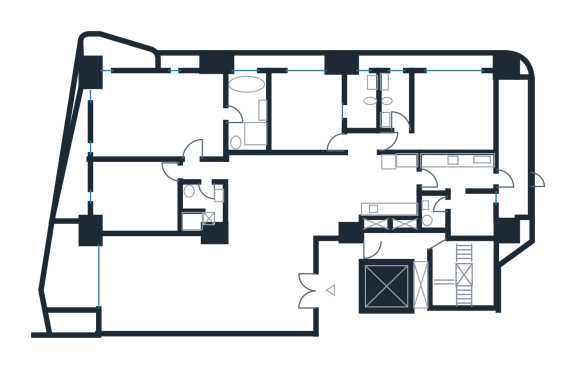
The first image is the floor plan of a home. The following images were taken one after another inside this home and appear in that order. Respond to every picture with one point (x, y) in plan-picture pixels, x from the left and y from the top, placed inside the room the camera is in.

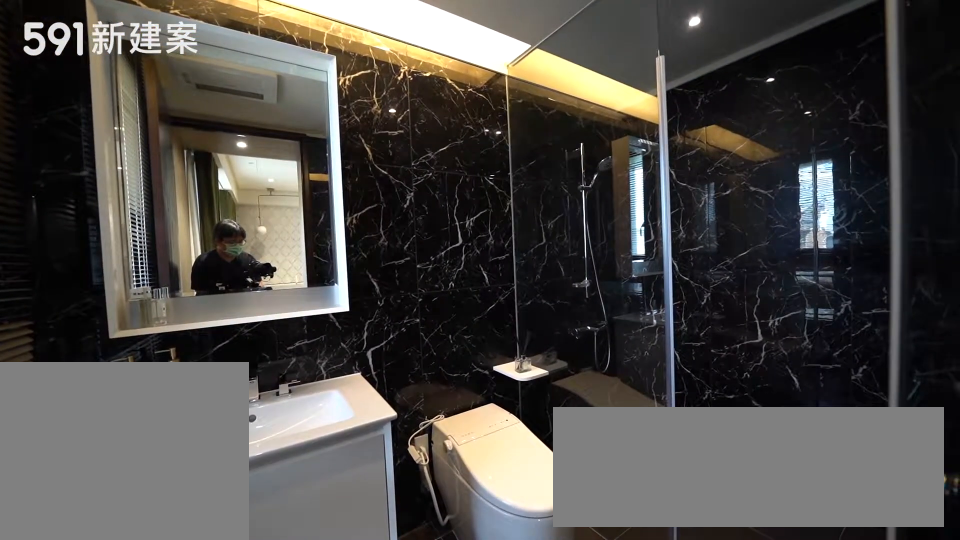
(362, 107)
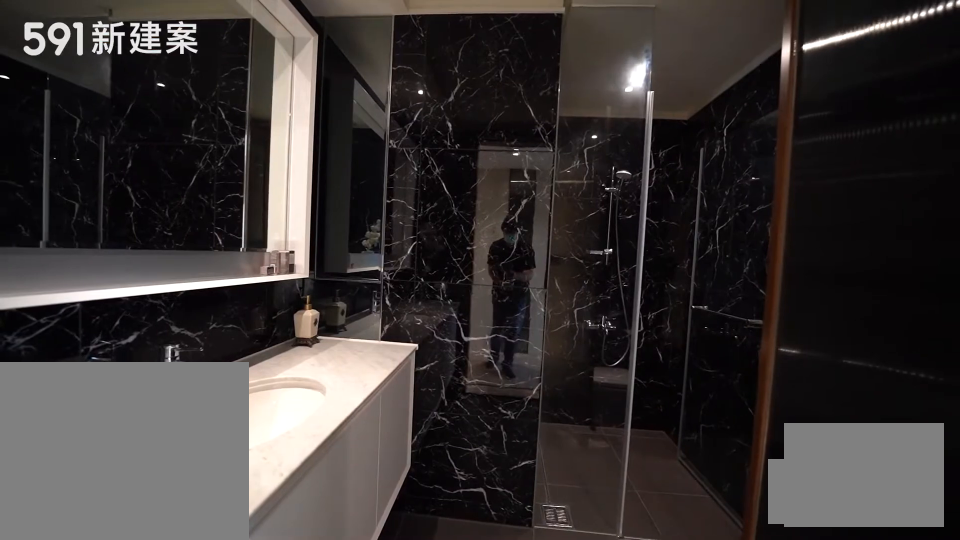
(202, 206)
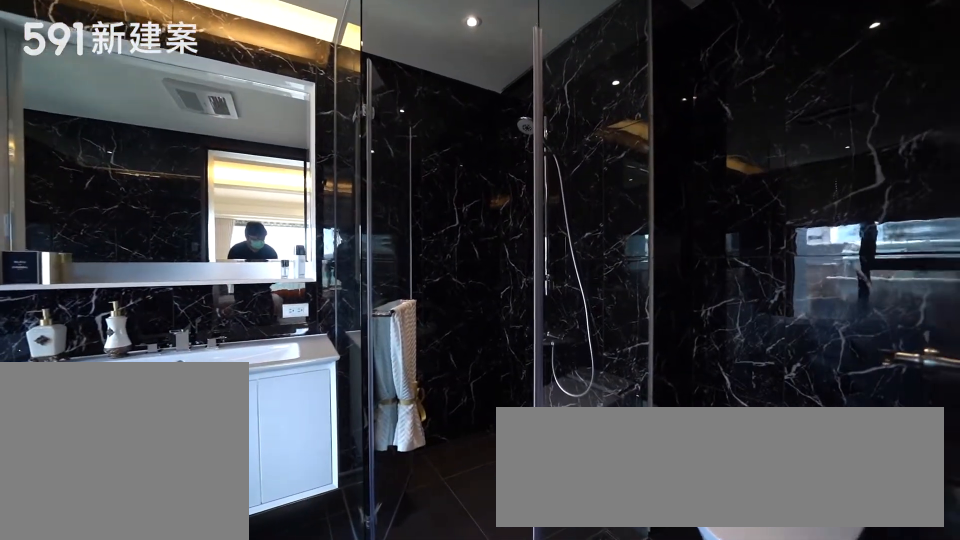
(244, 110)
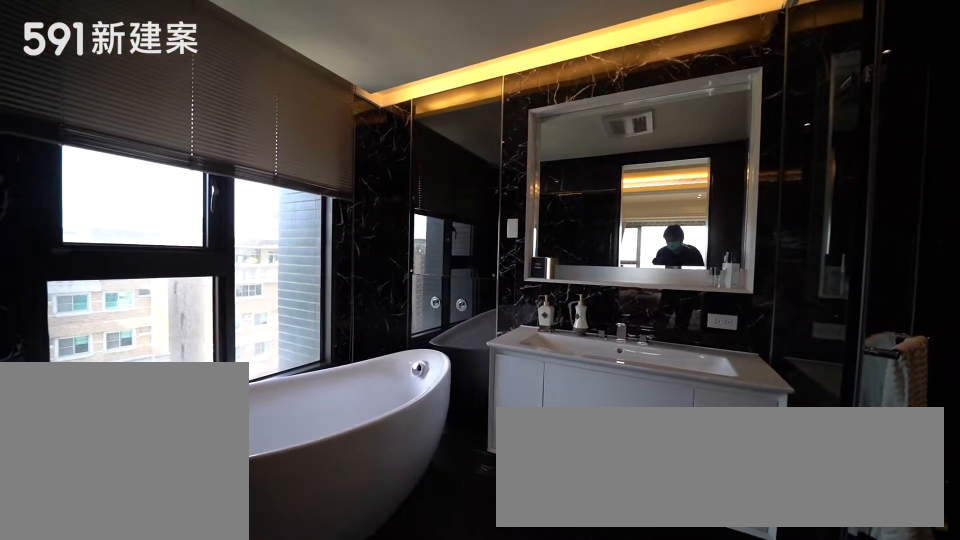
(244, 110)
